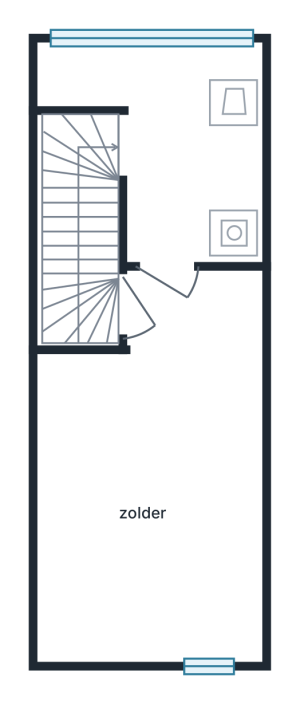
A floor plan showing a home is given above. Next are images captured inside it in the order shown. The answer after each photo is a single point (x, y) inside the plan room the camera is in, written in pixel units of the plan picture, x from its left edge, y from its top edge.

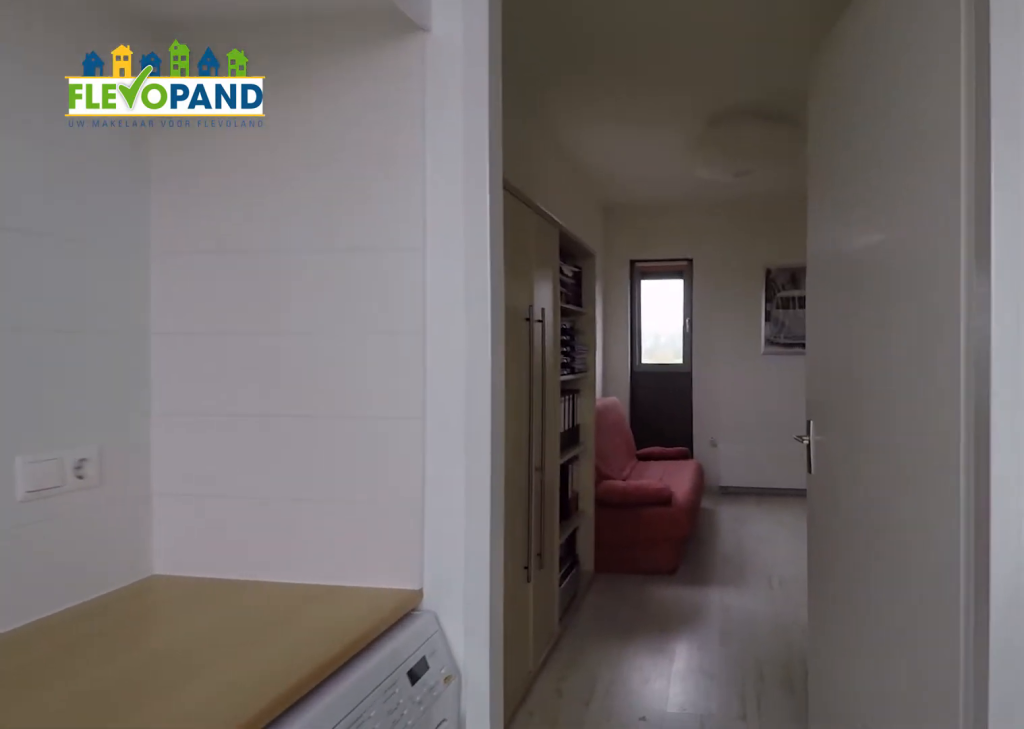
(164, 131)
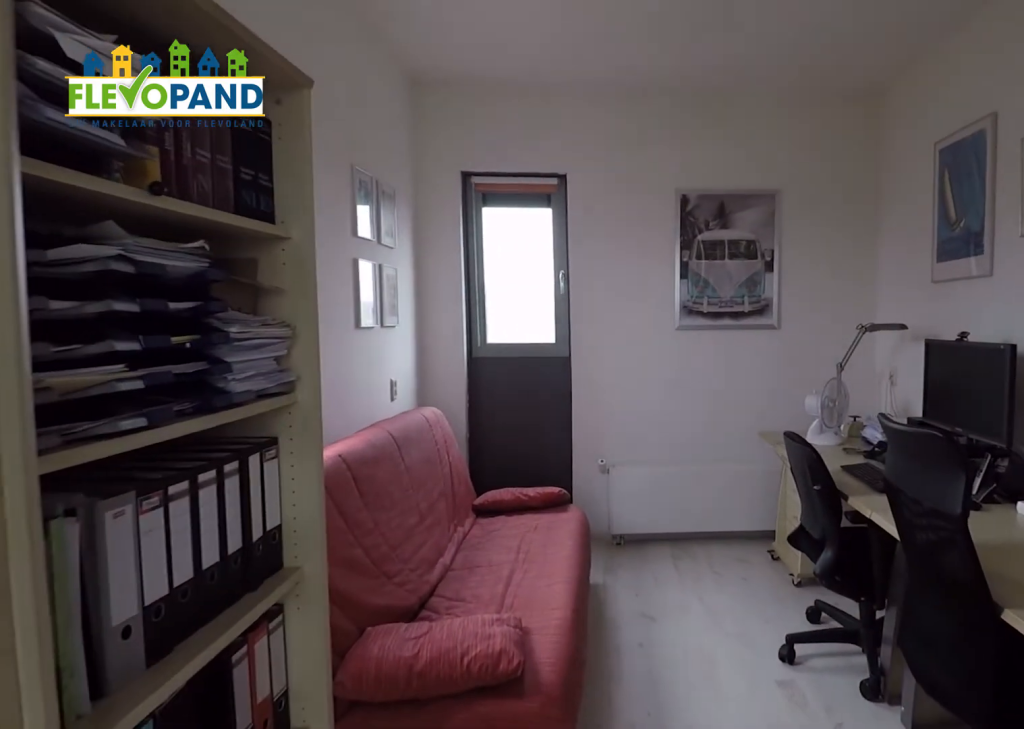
(147, 541)
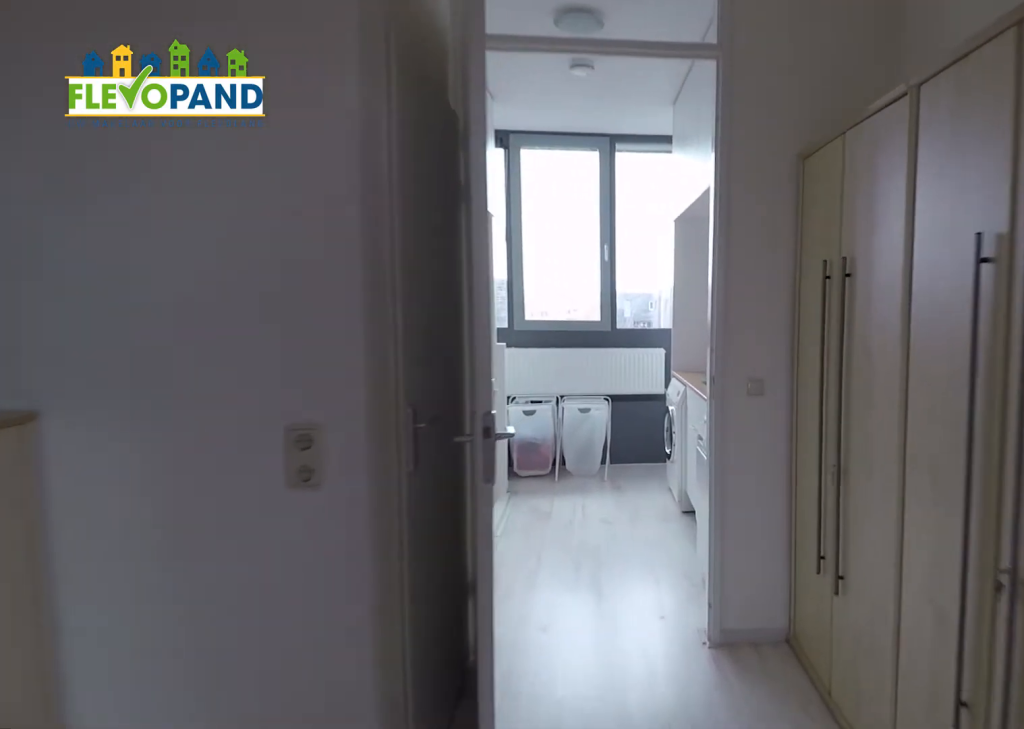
(147, 541)
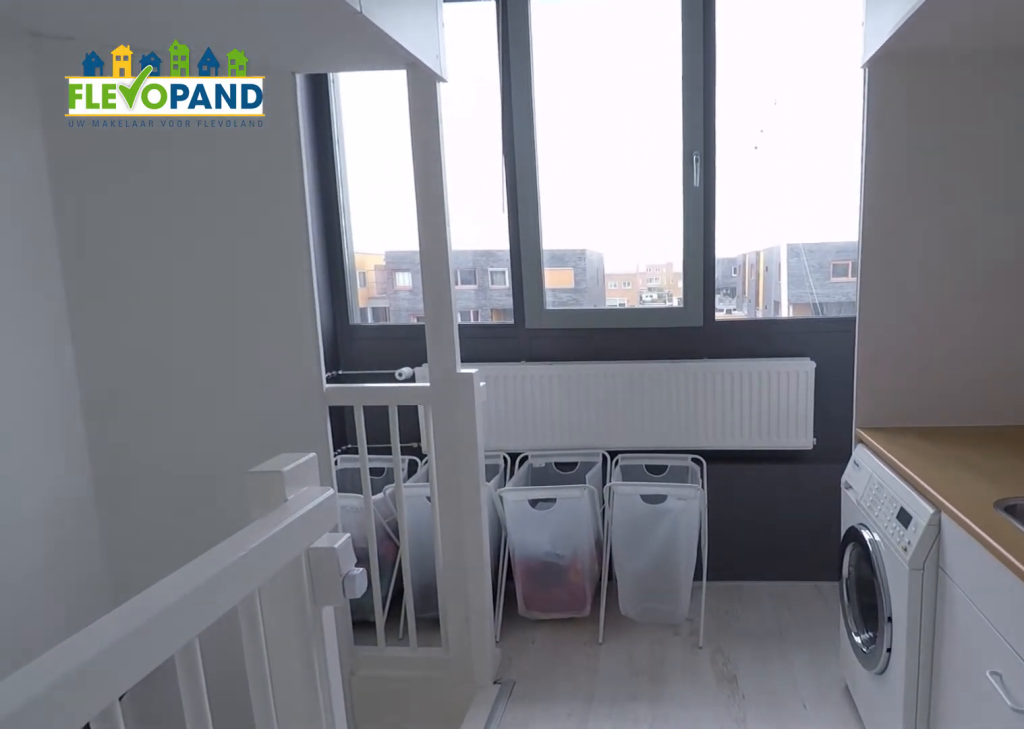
(163, 131)
